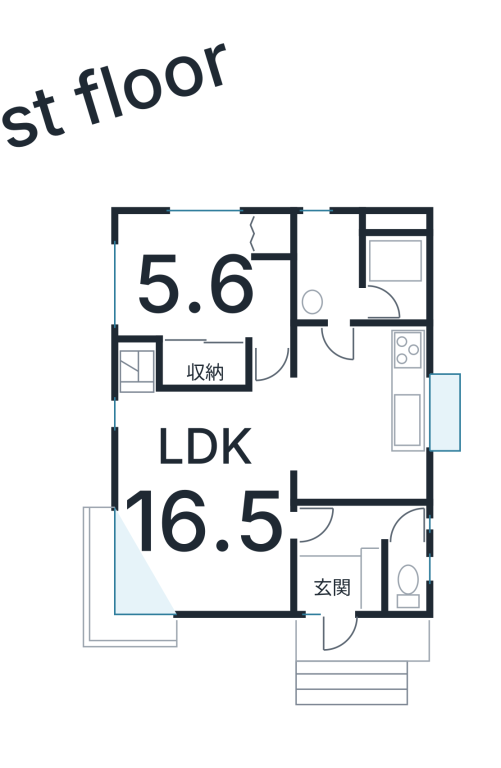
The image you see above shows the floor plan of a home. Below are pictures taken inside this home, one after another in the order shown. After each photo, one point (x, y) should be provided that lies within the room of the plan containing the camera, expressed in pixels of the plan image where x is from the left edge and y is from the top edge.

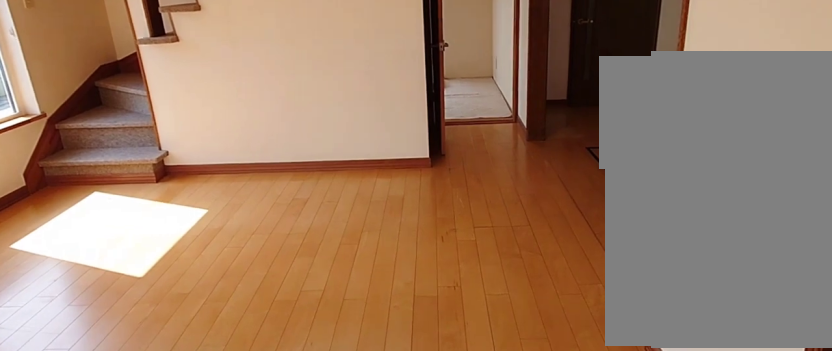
(202, 494)
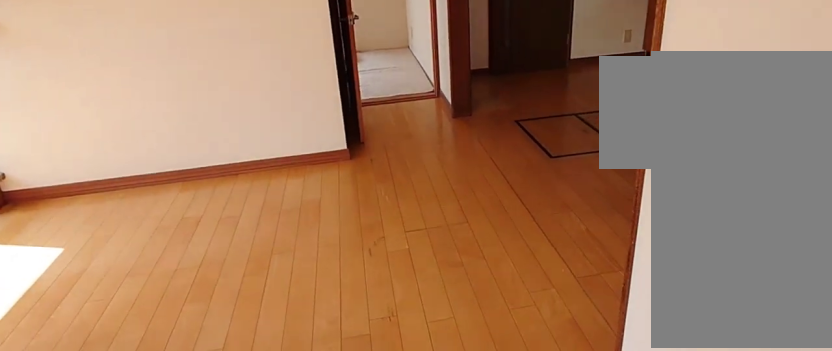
(202, 494)
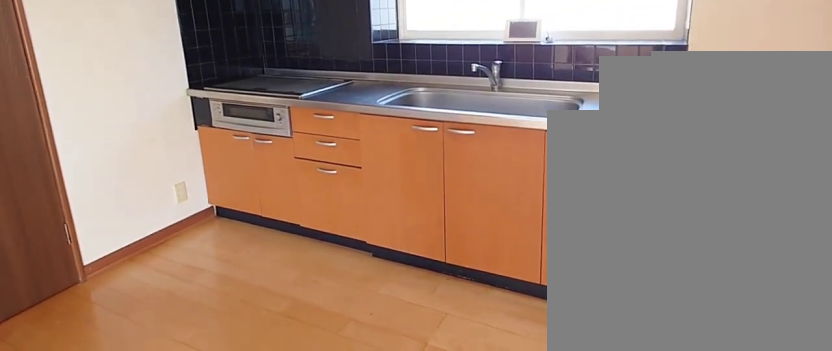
(355, 408)
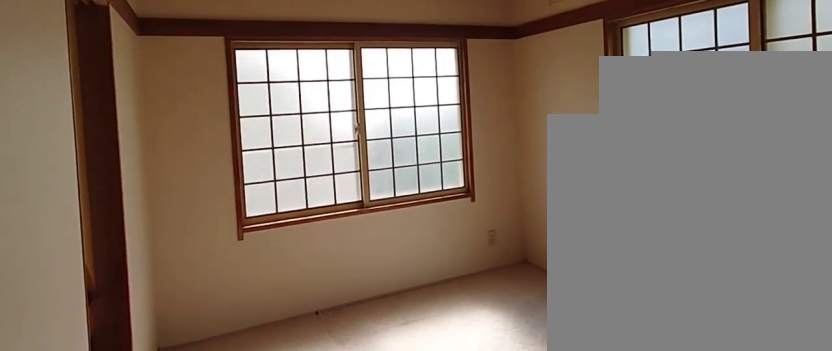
(180, 279)
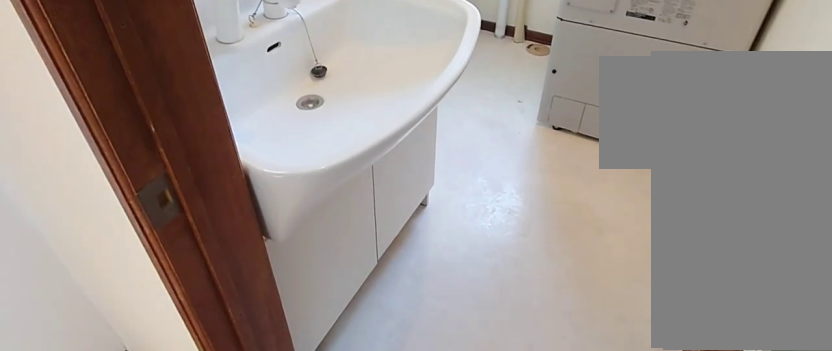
(327, 273)
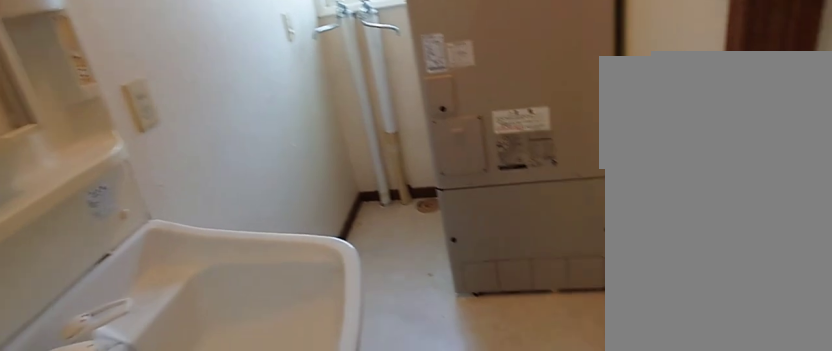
(327, 273)
